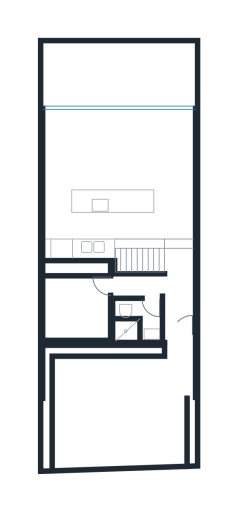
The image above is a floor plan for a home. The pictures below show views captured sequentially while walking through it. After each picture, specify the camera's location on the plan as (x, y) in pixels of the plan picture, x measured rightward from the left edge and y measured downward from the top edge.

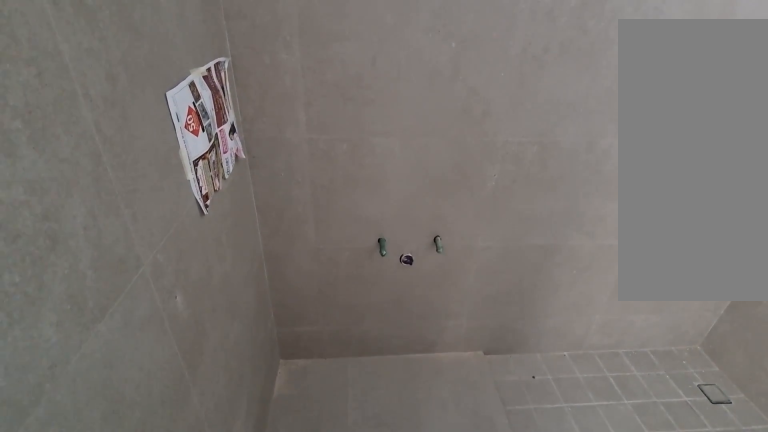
(153, 311)
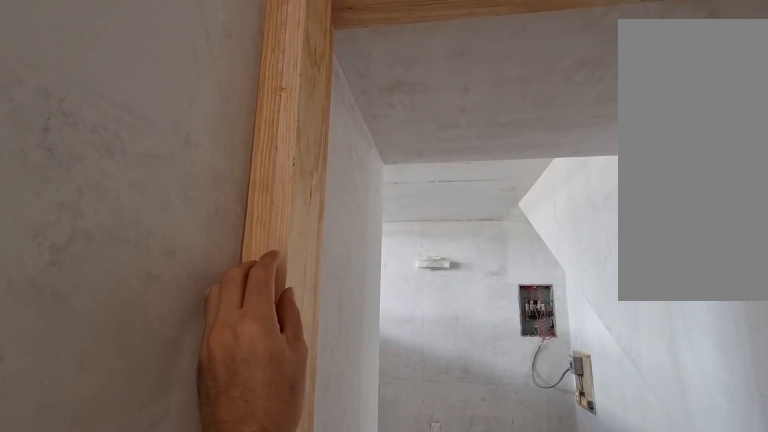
(118, 284)
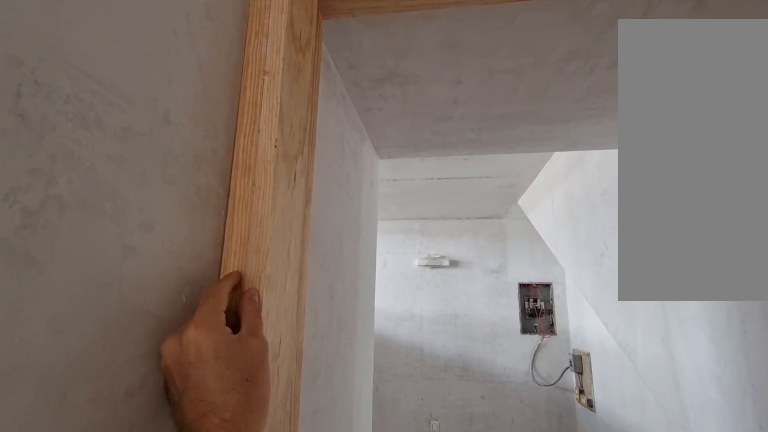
(119, 284)
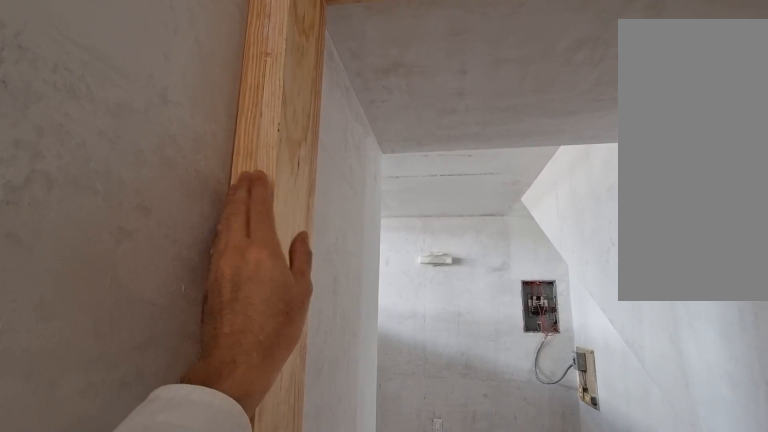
(119, 284)
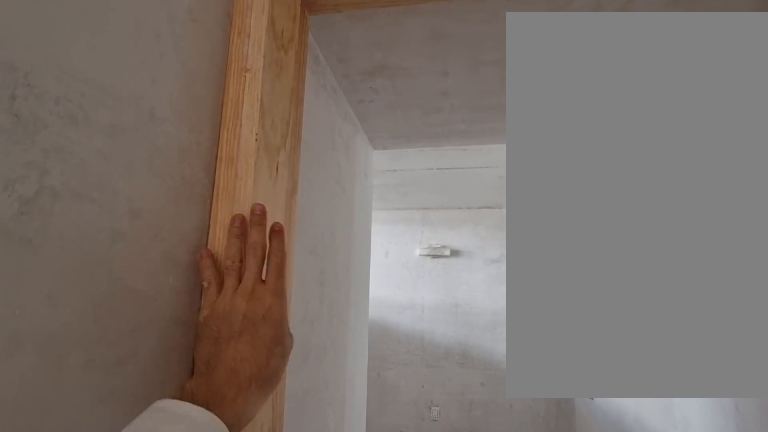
(119, 284)
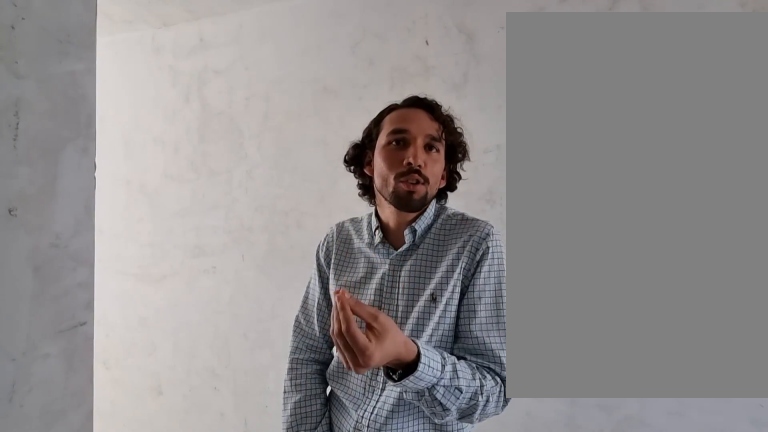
(118, 284)
